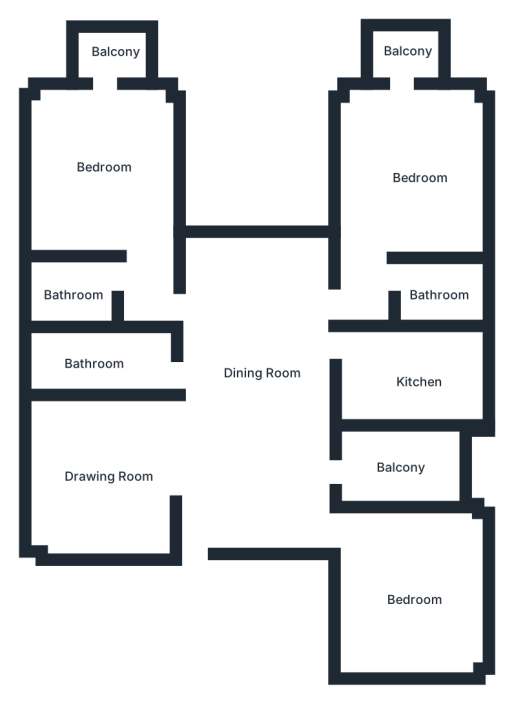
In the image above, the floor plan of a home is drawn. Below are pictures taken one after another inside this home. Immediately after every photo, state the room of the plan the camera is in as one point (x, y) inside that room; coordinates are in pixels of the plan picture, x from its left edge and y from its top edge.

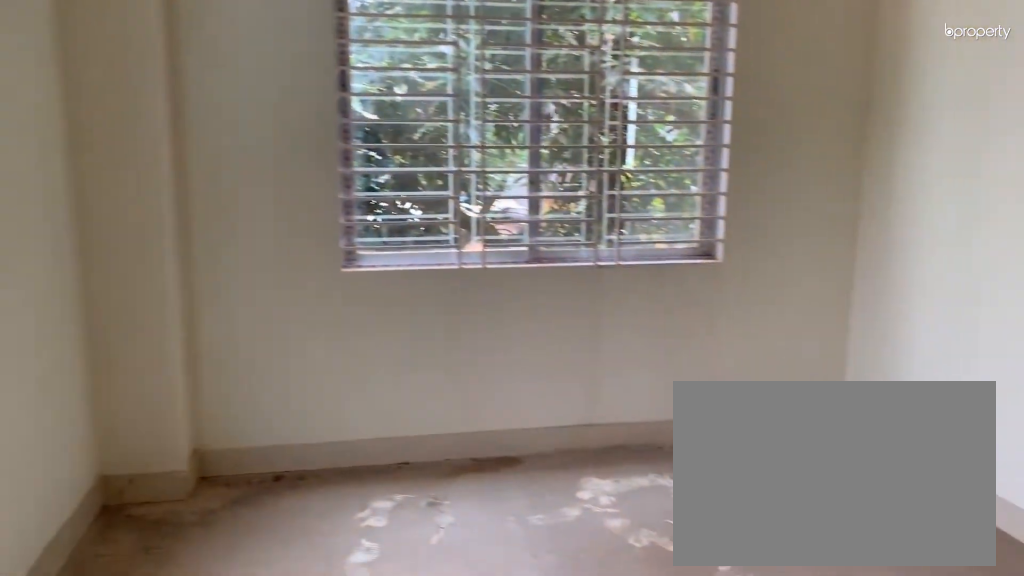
(405, 594)
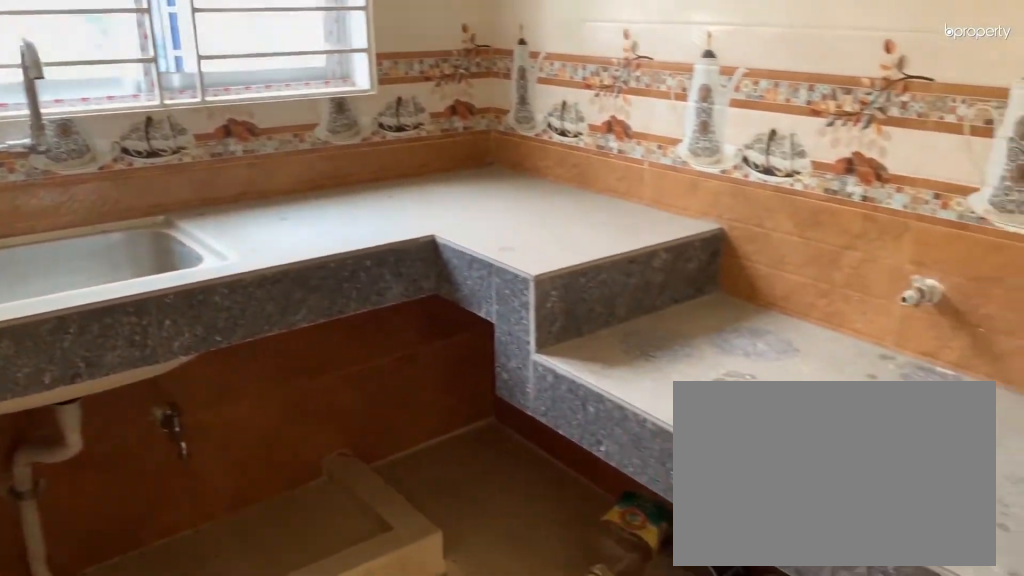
(400, 371)
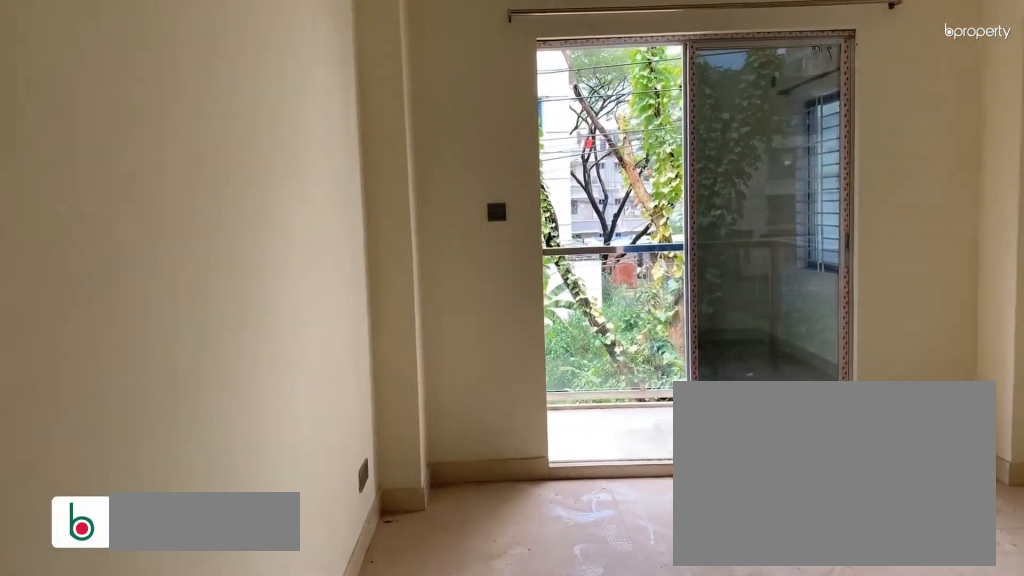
(408, 171)
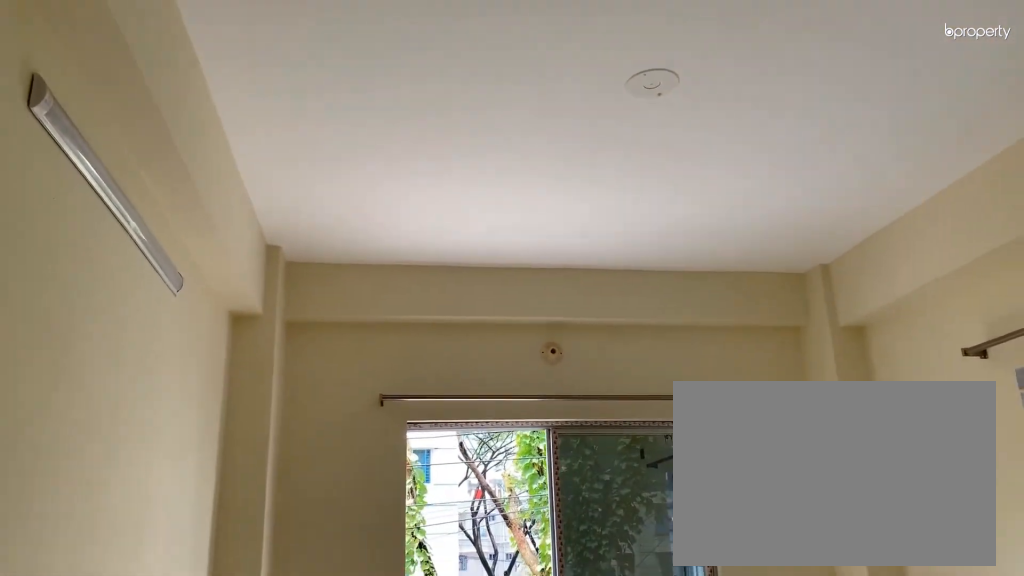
(408, 171)
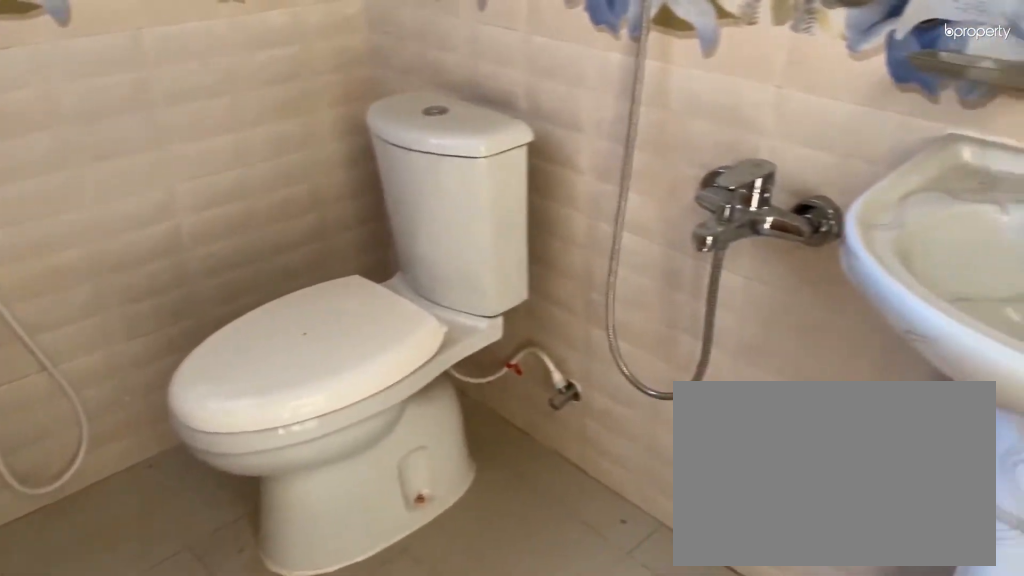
(430, 293)
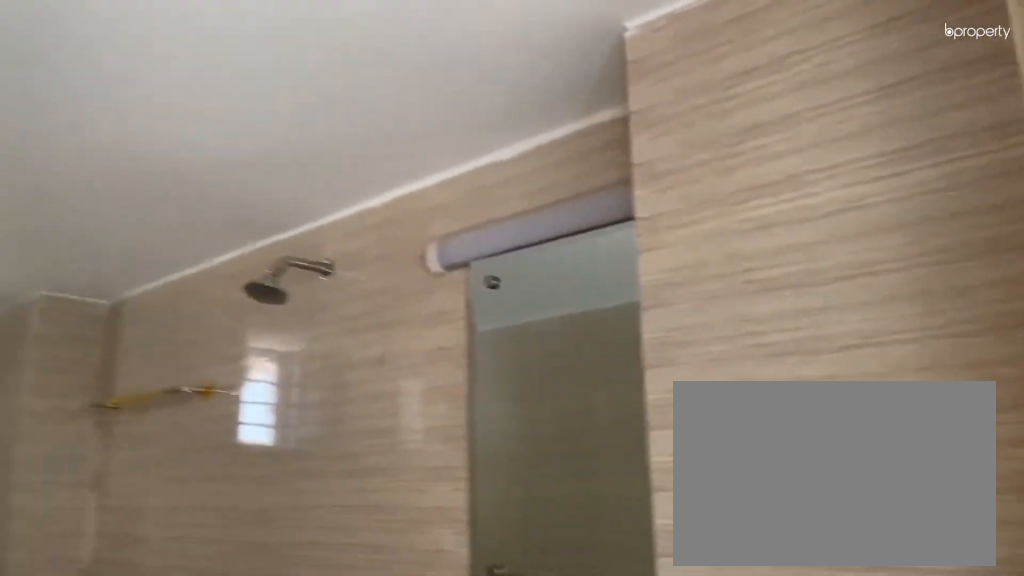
(91, 361)
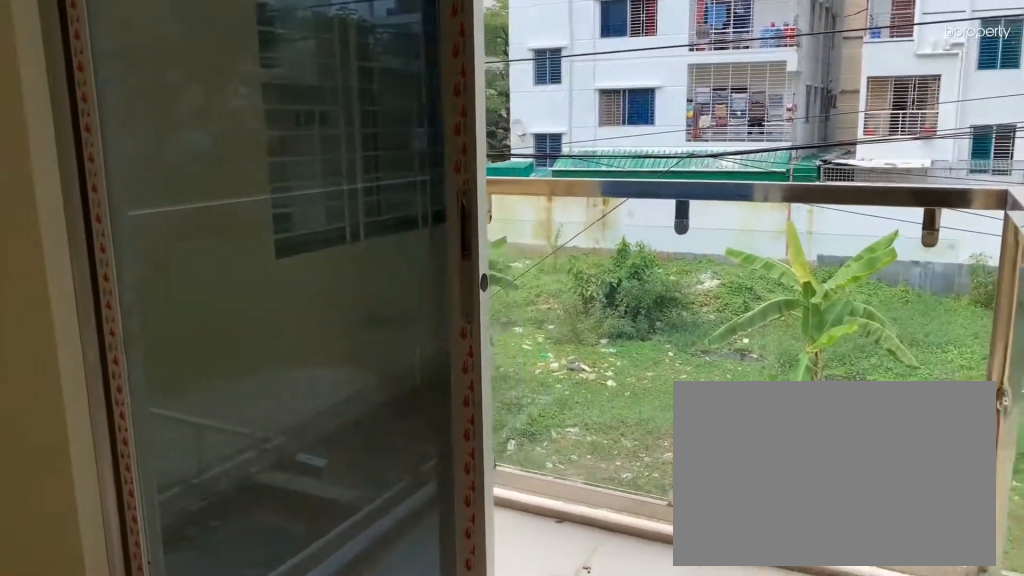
(94, 171)
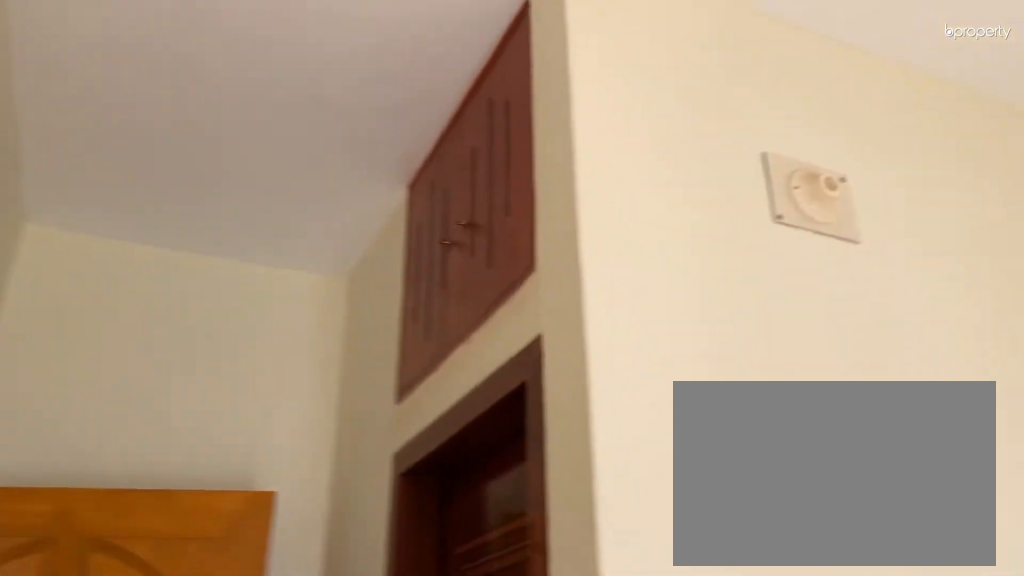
(94, 171)
